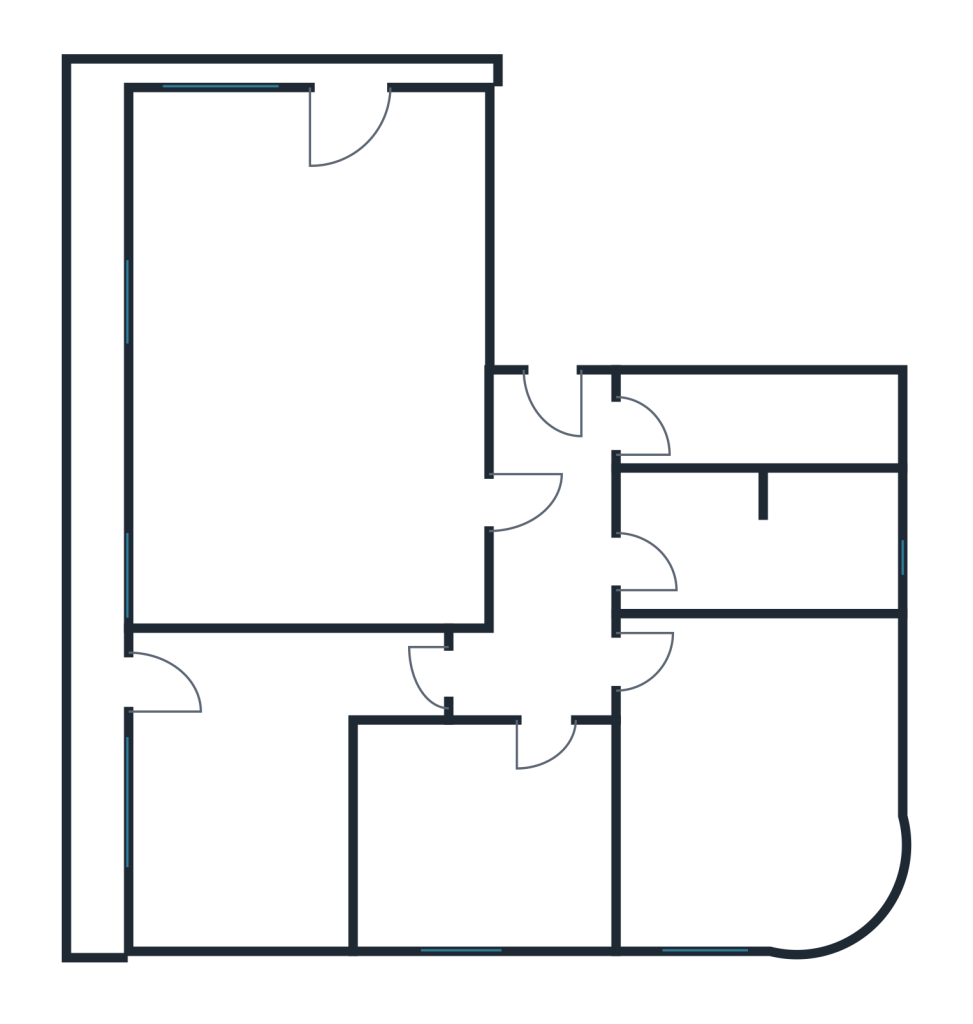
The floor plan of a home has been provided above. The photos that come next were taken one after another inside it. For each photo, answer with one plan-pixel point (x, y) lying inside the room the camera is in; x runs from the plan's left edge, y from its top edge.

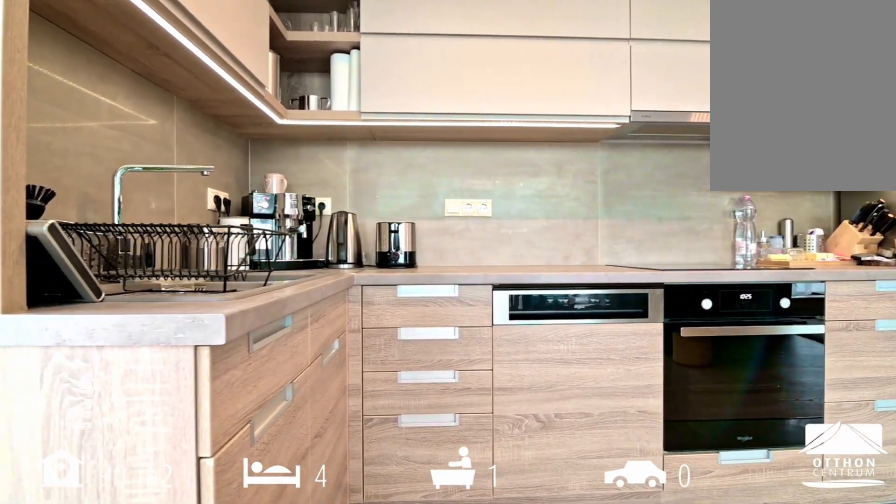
(298, 258)
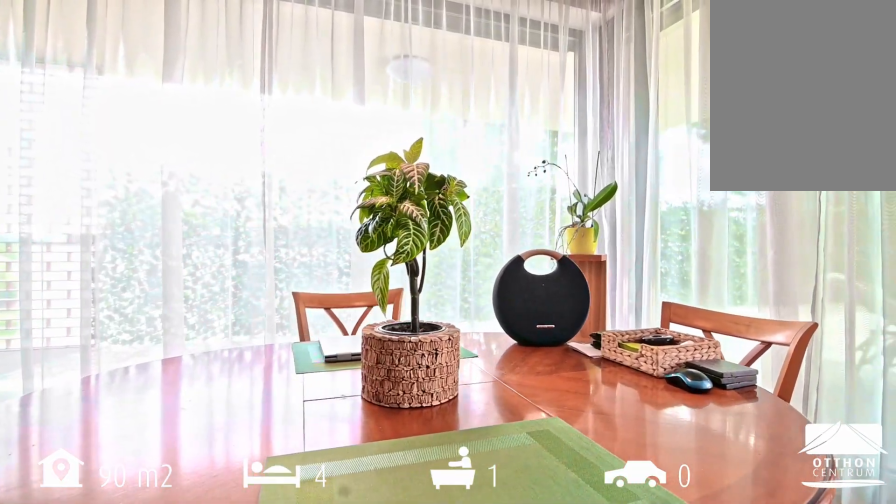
(298, 257)
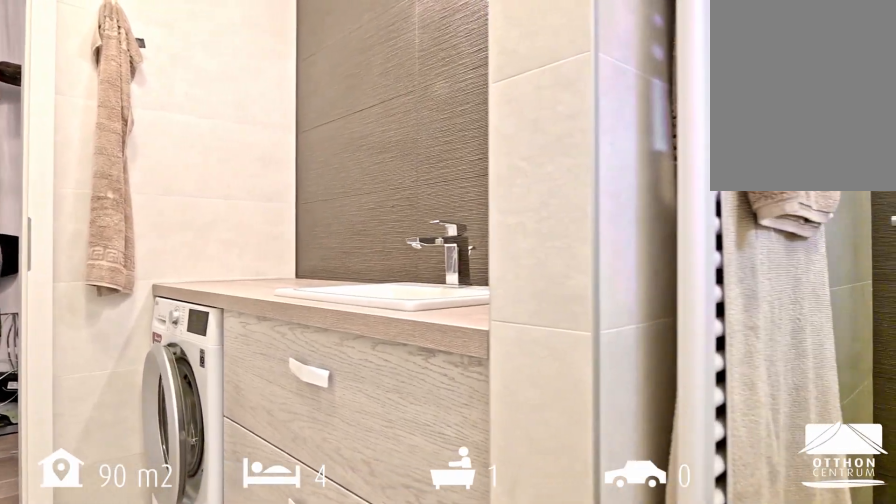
(759, 560)
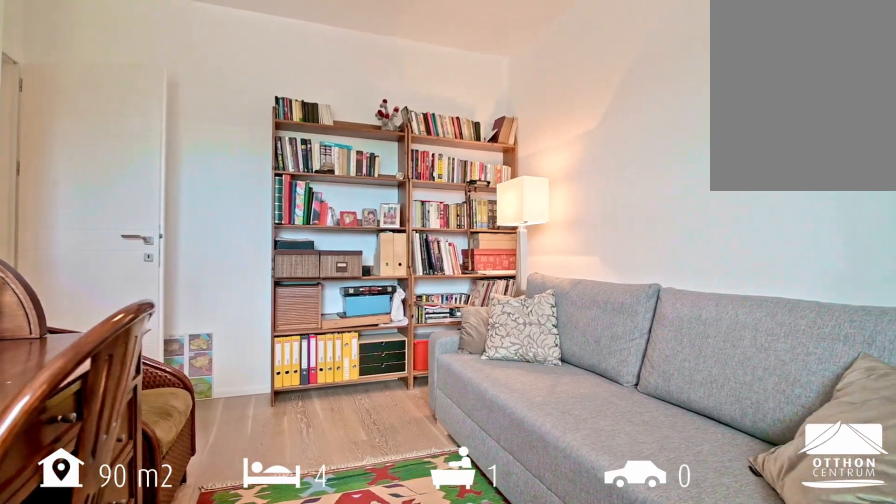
(759, 772)
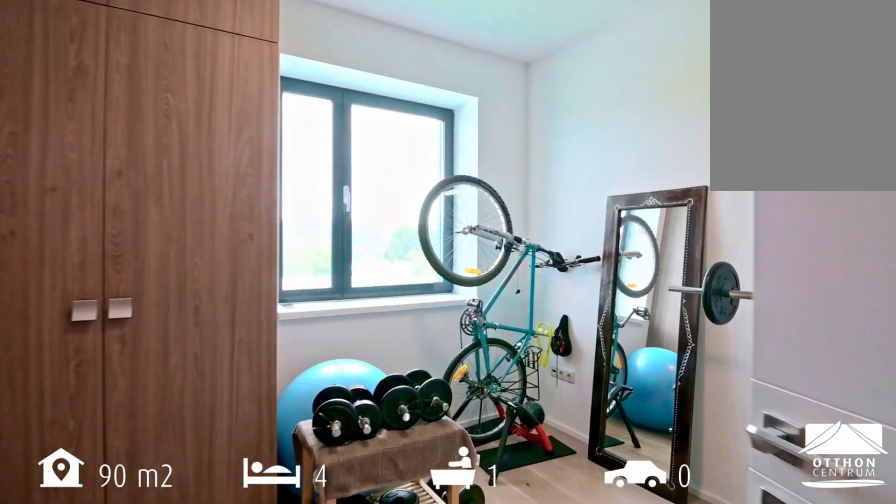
(479, 848)
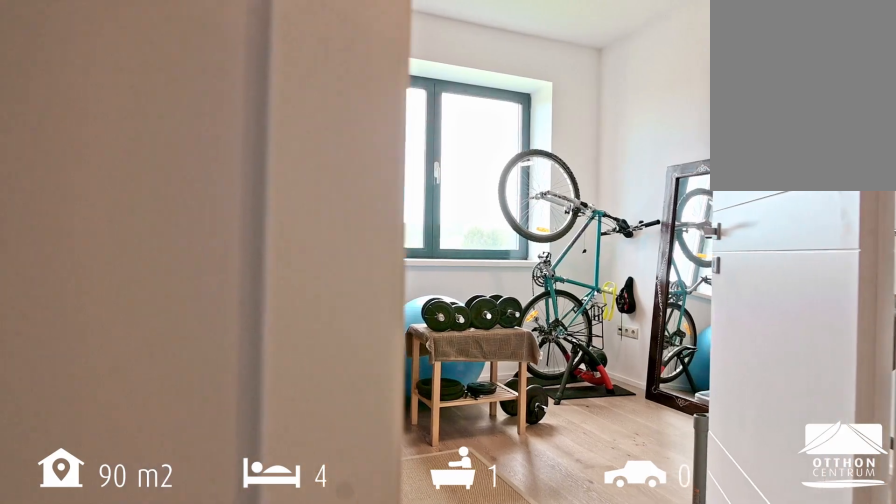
(480, 848)
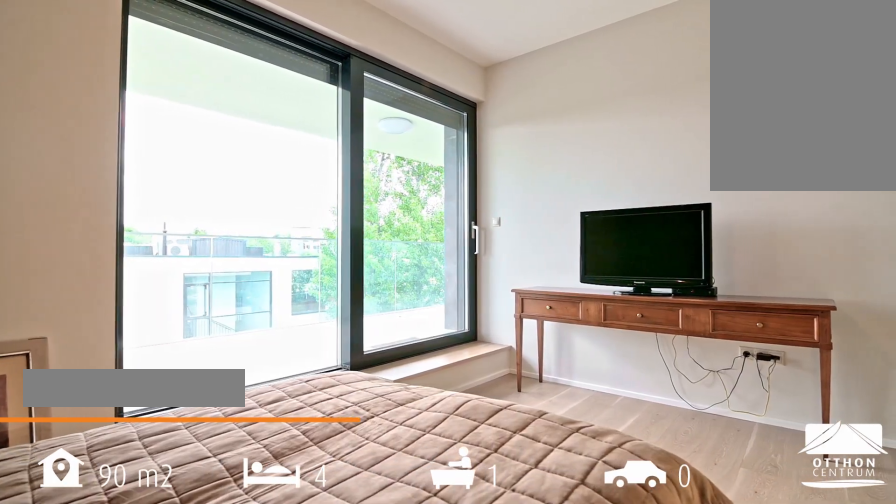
(275, 810)
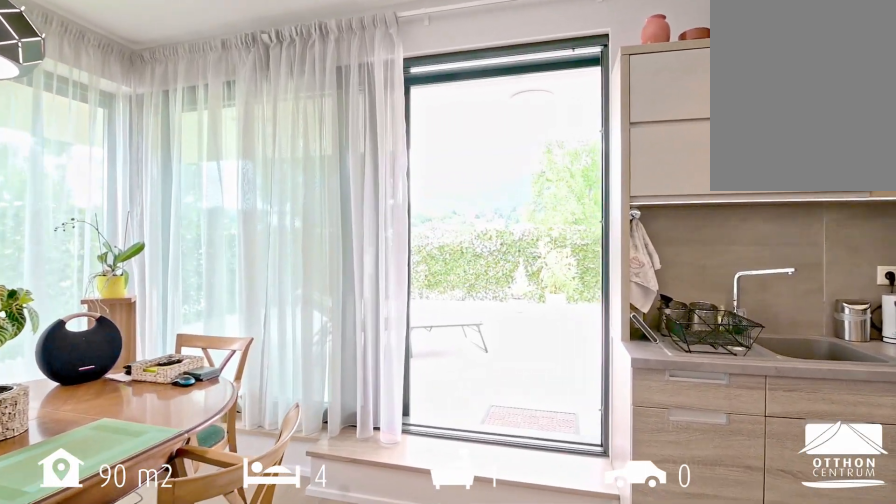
(298, 257)
